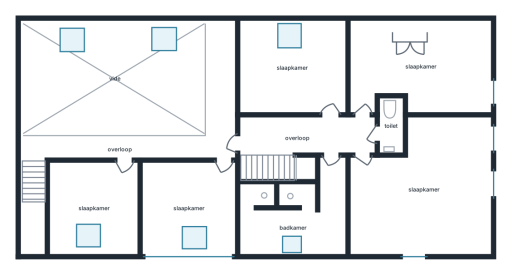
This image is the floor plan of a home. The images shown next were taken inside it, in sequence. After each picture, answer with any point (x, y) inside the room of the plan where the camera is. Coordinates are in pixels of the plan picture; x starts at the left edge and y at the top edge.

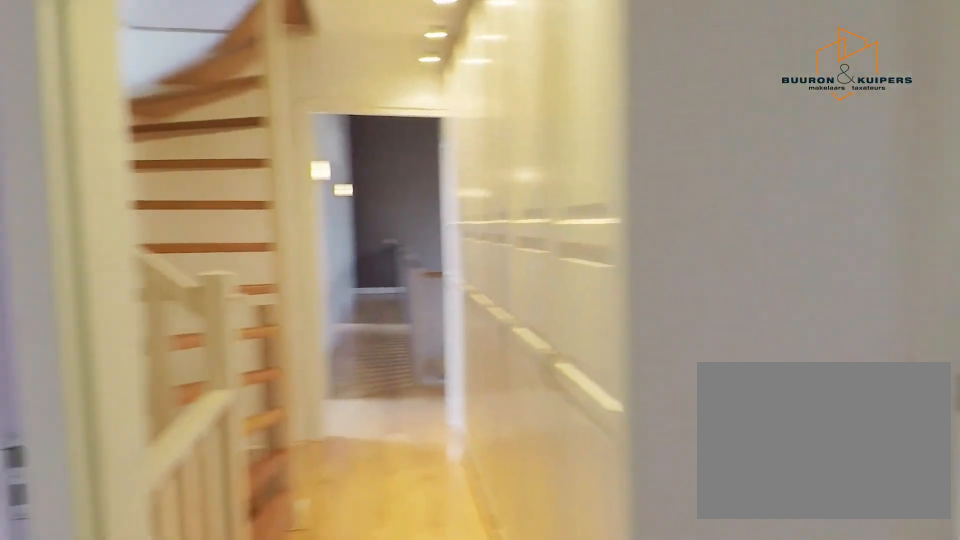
(308, 134)
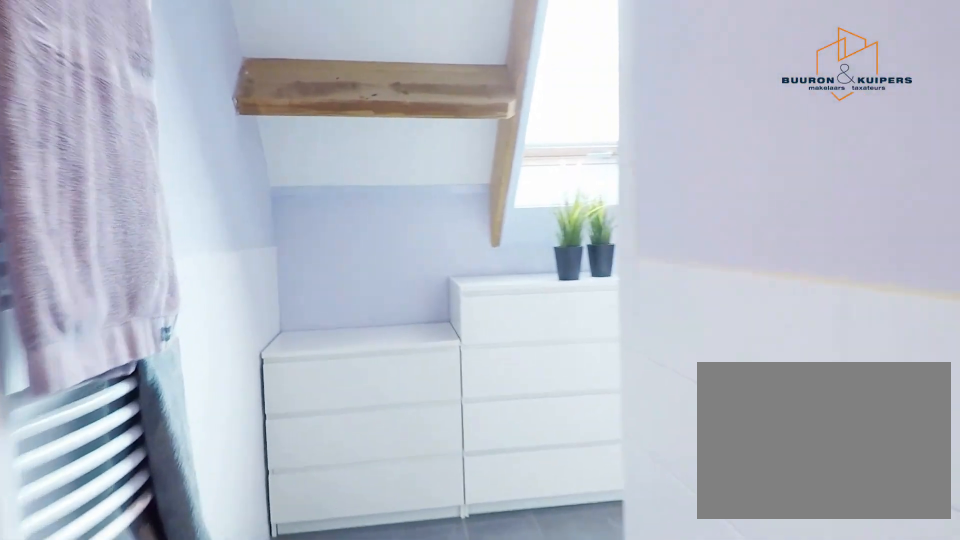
(296, 213)
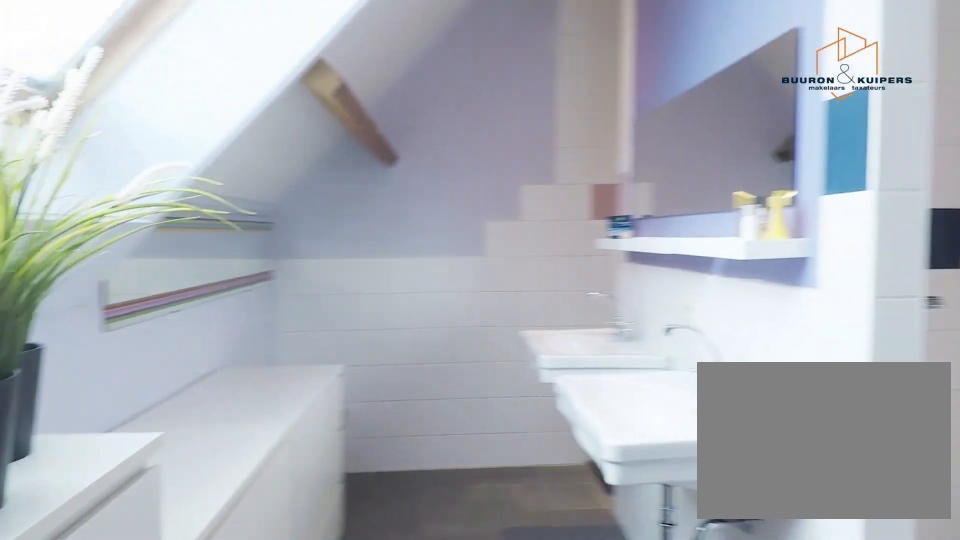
(296, 213)
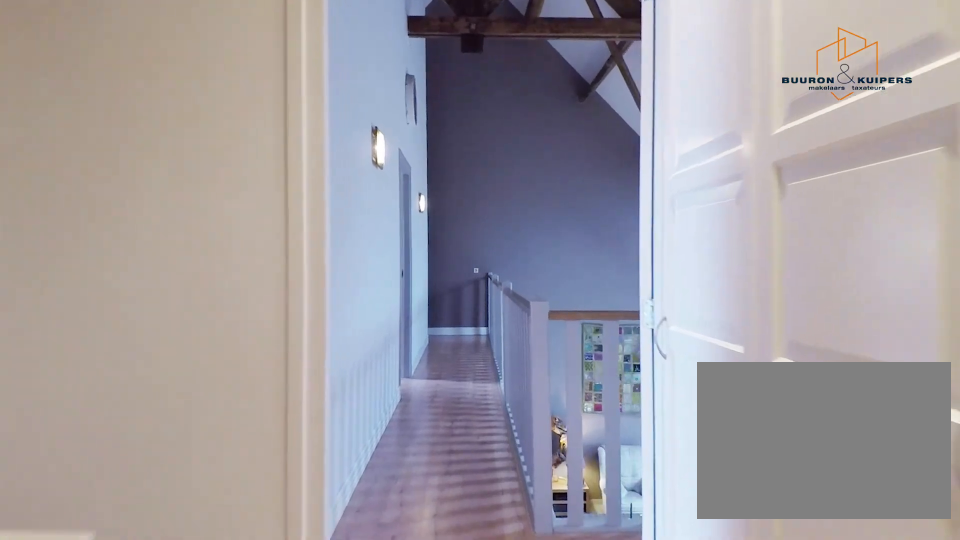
(308, 134)
